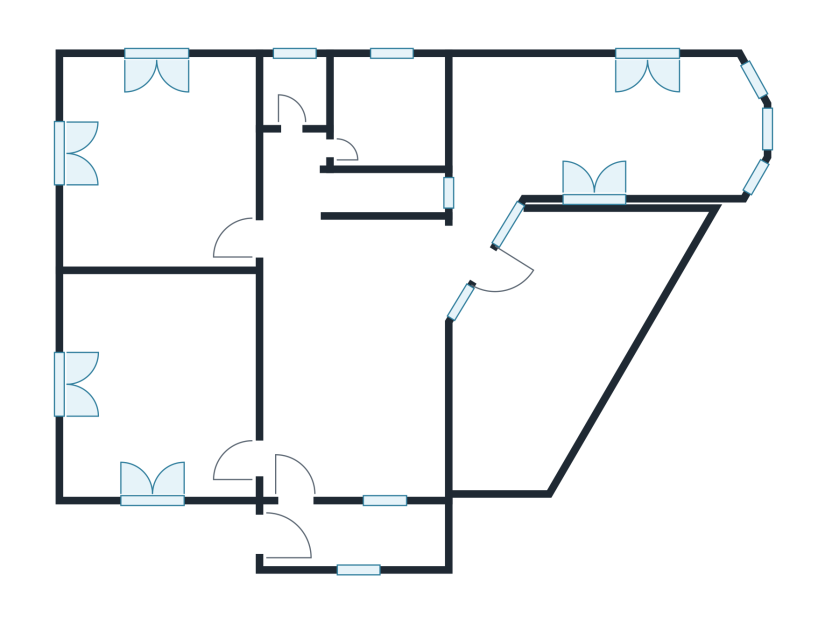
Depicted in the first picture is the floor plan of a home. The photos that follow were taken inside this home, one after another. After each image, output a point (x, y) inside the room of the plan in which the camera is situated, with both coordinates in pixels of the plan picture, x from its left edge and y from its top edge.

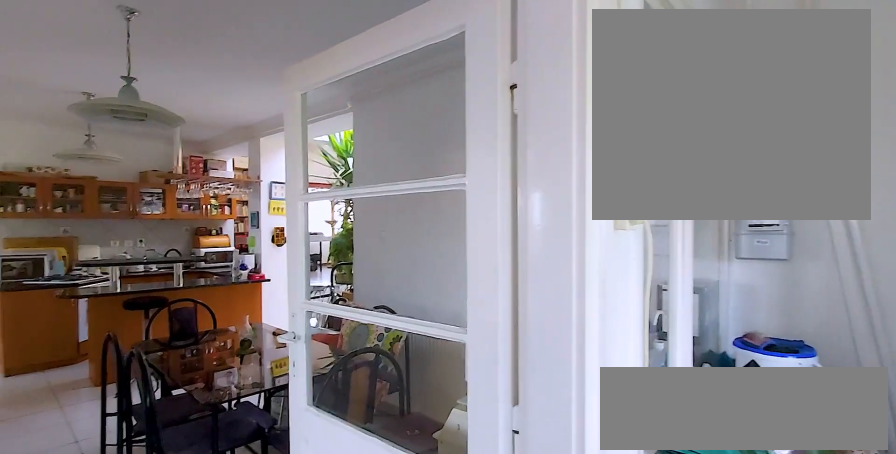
(355, 540)
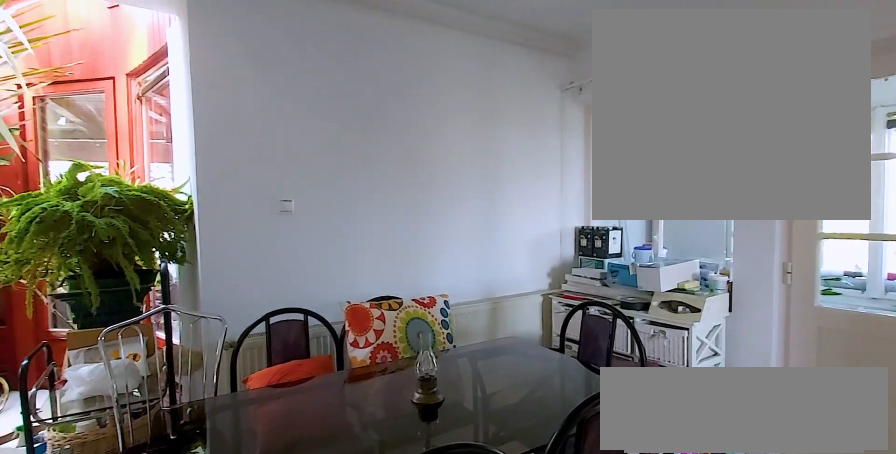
(355, 369)
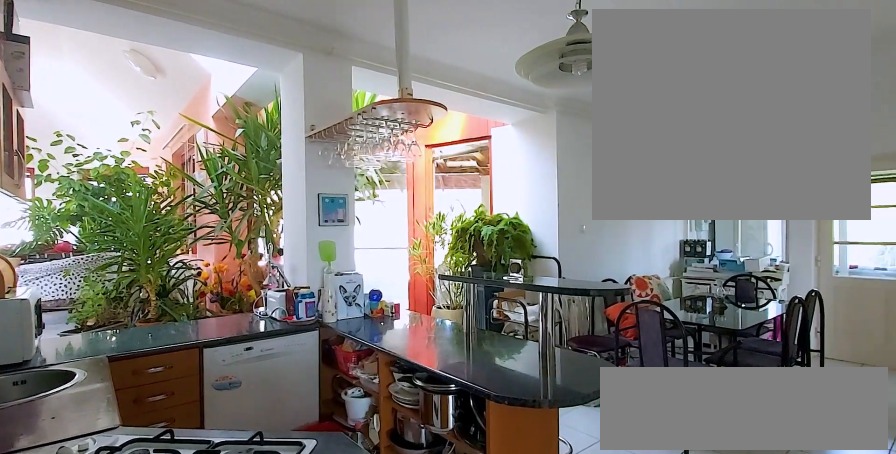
(355, 369)
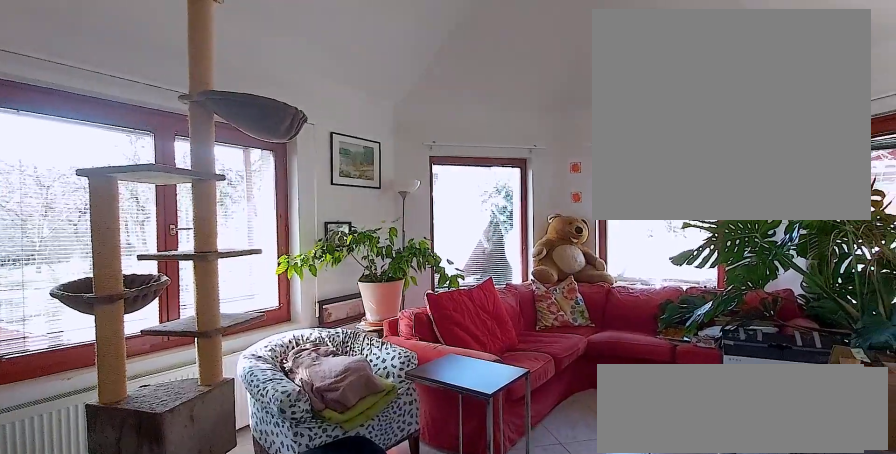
(615, 129)
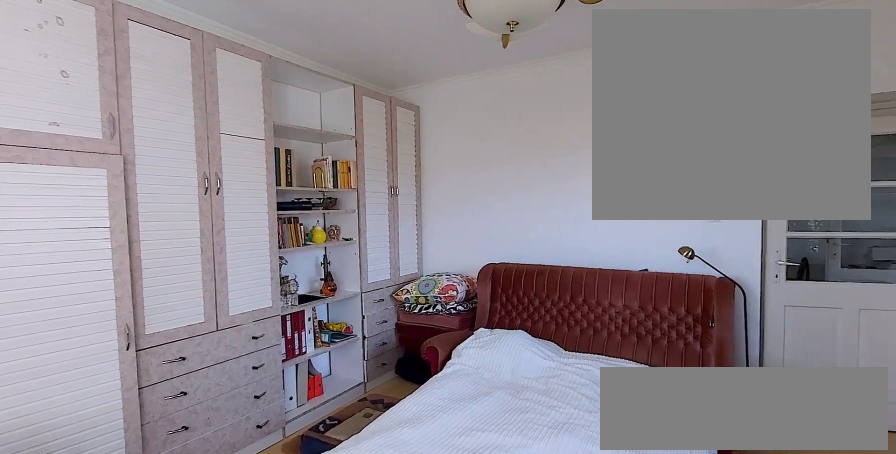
(163, 393)
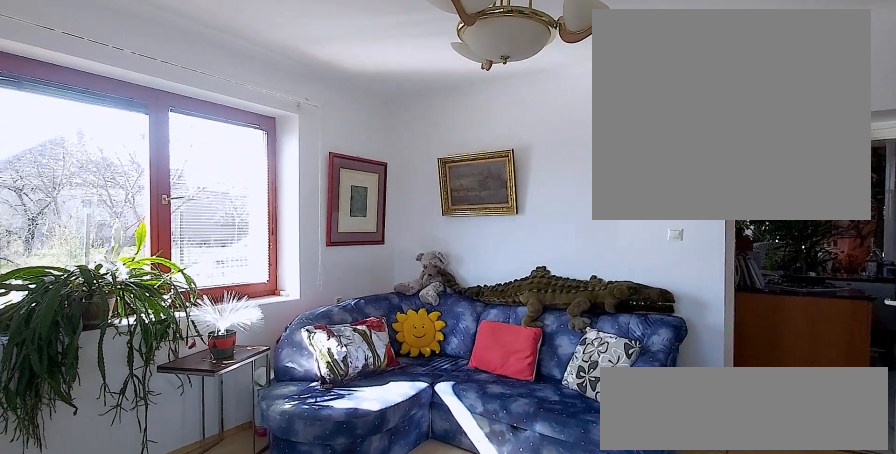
(163, 170)
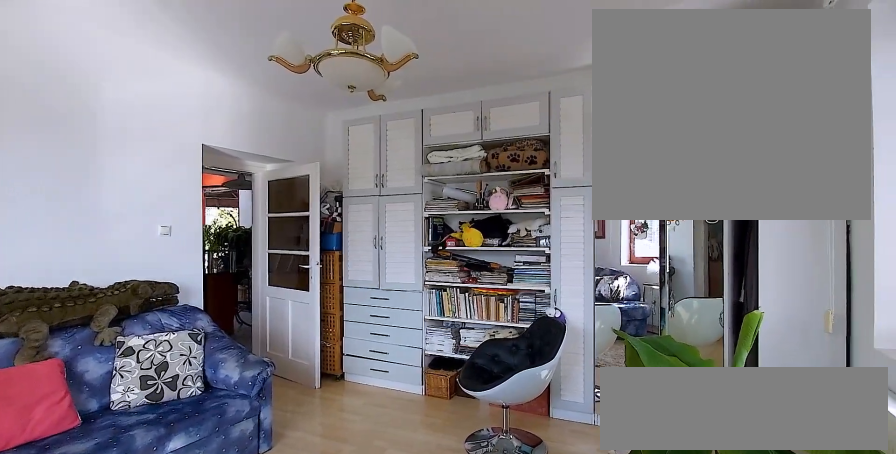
(163, 170)
